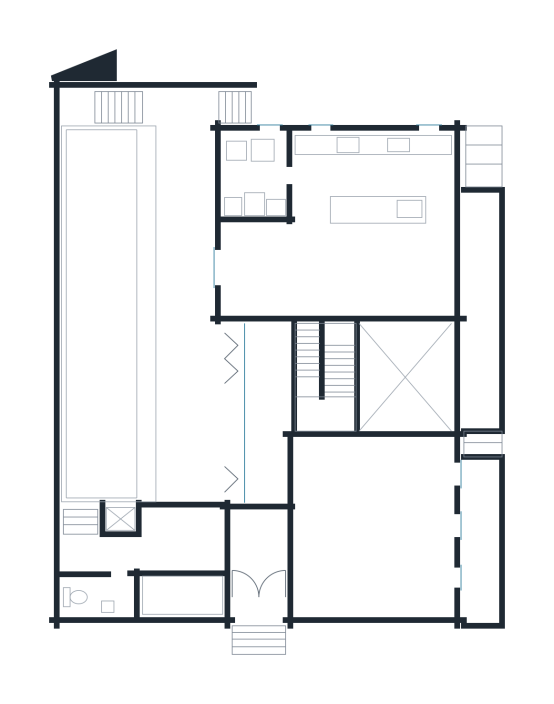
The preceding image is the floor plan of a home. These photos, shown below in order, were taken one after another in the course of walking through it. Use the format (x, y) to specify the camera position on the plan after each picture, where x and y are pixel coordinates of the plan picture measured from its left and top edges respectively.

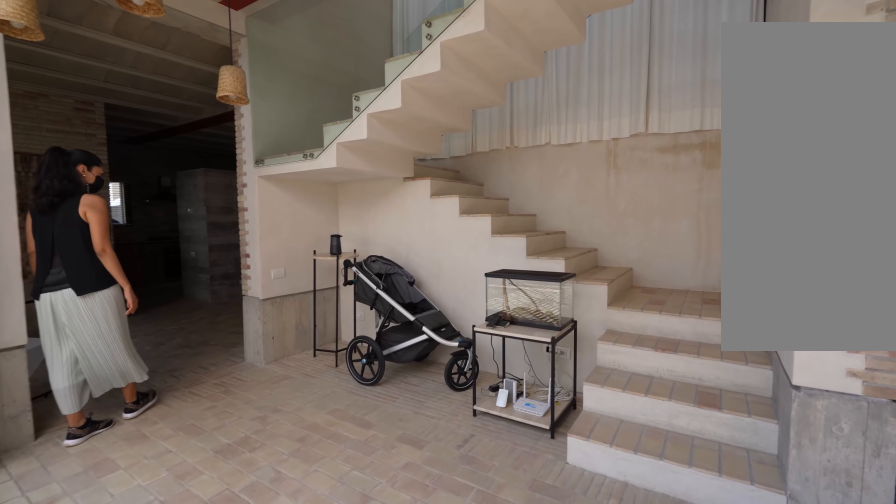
(208, 430)
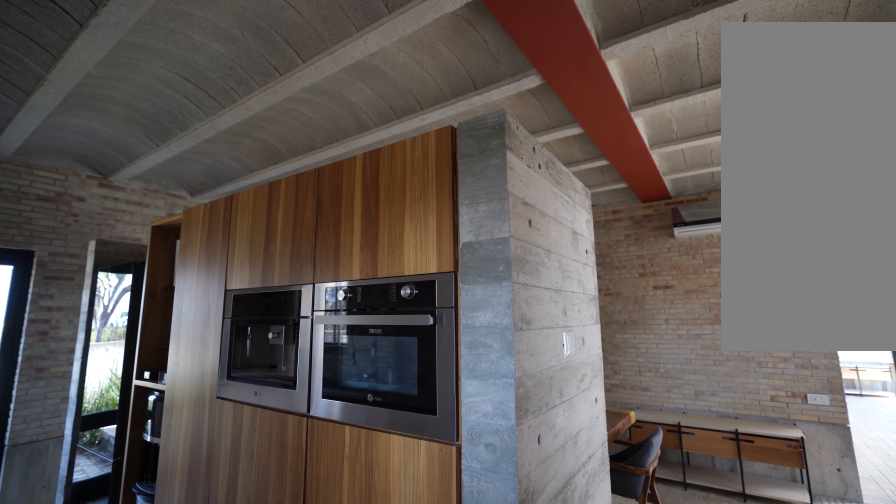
(311, 174)
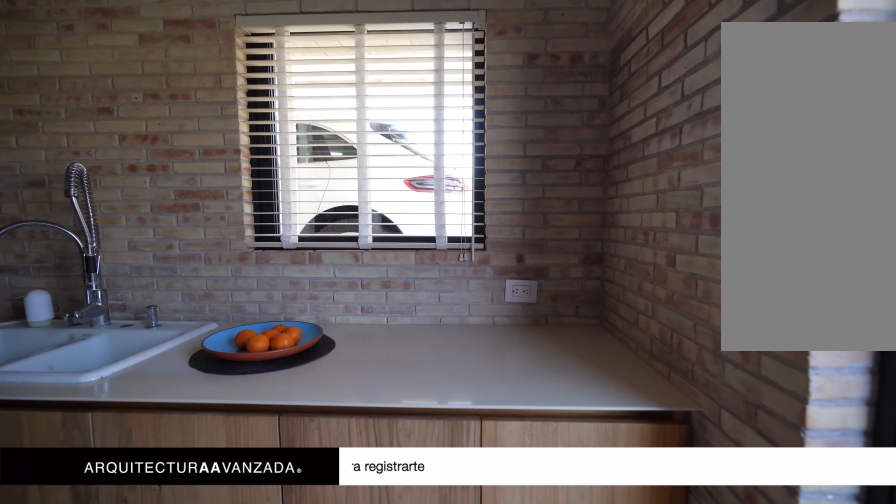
(389, 176)
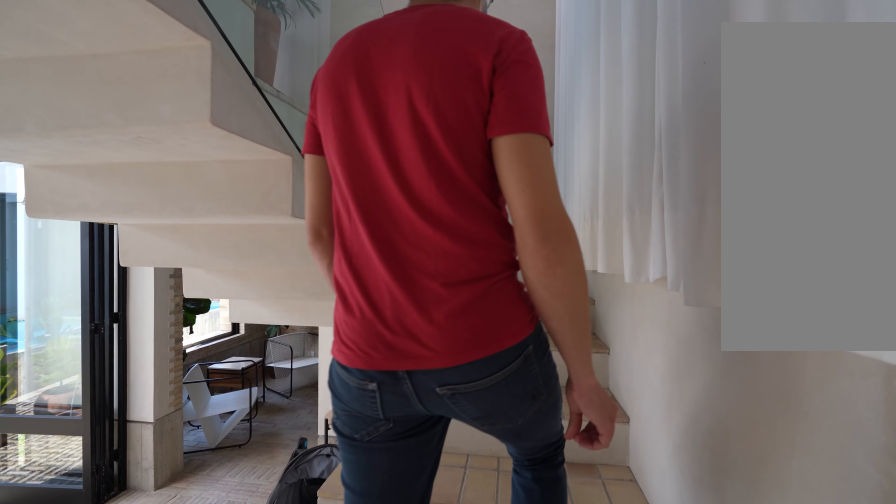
(329, 415)
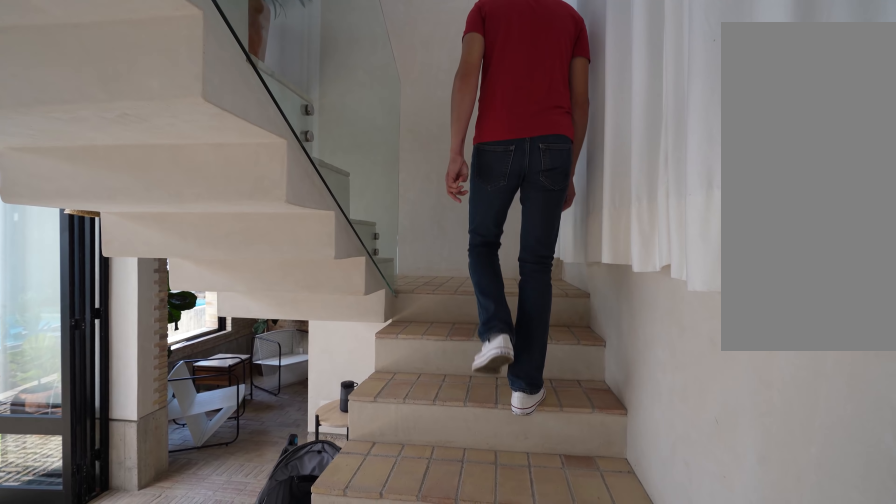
(328, 414)
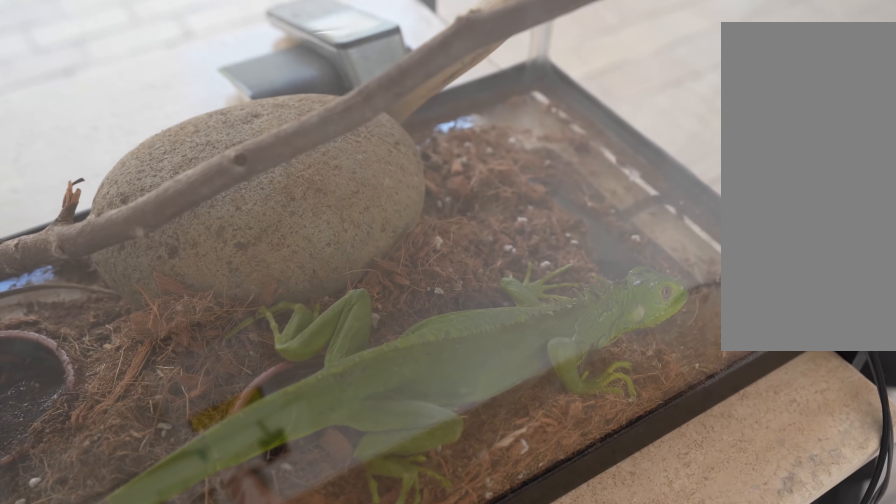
(333, 413)
